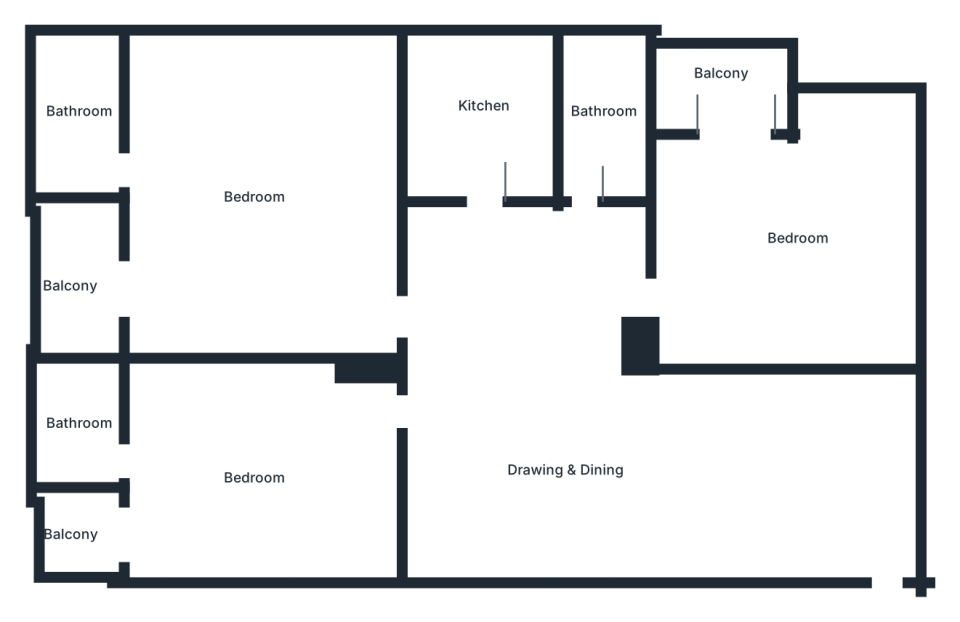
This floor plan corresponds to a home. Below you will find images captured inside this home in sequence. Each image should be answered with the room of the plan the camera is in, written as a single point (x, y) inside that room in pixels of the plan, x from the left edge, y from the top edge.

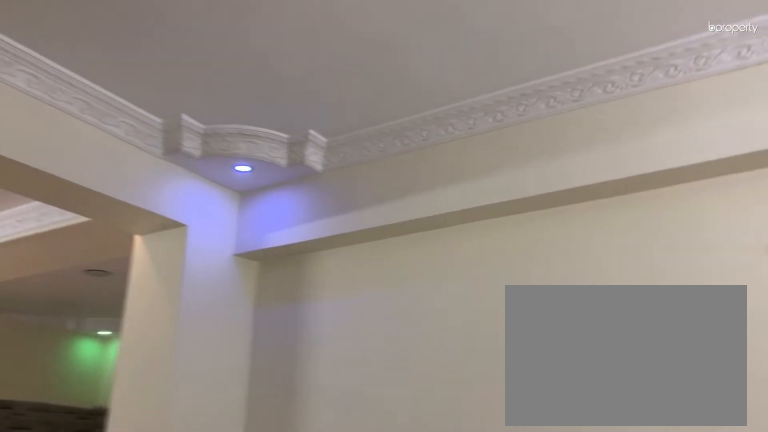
(636, 478)
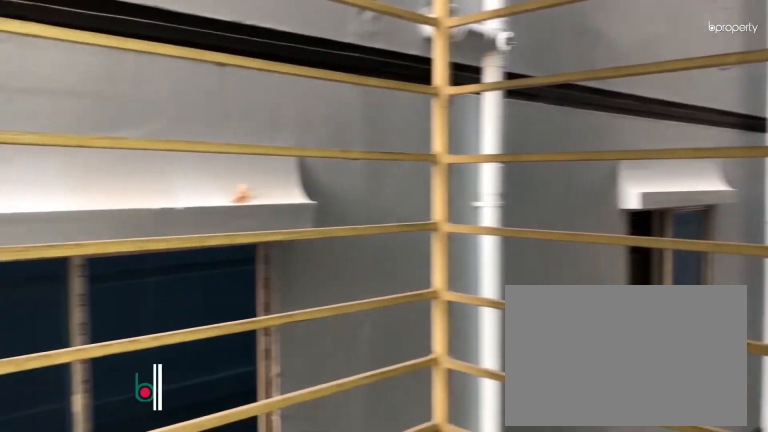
(719, 90)
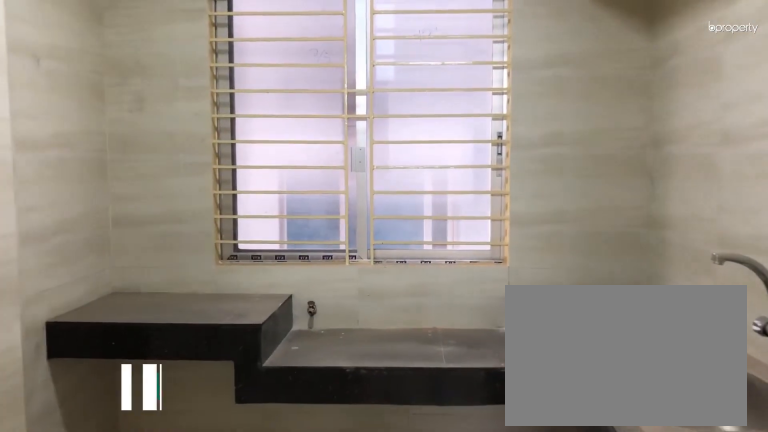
(479, 116)
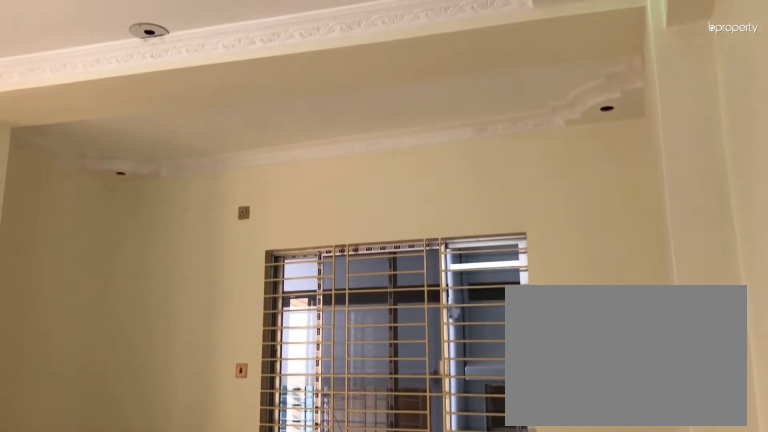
(244, 196)
